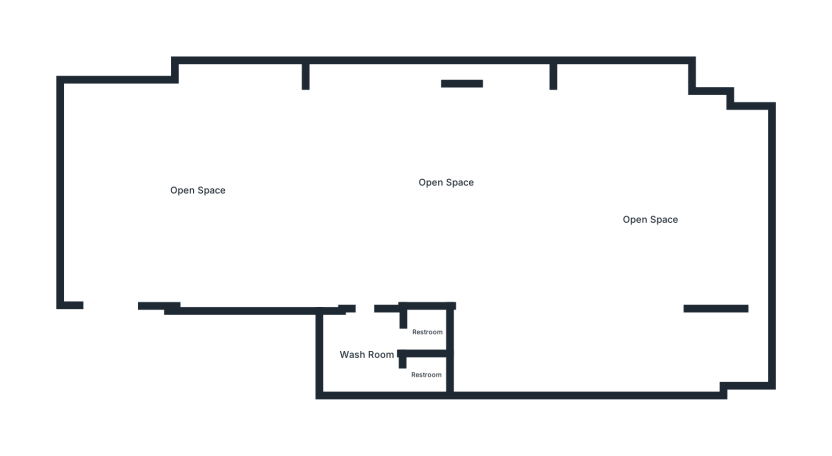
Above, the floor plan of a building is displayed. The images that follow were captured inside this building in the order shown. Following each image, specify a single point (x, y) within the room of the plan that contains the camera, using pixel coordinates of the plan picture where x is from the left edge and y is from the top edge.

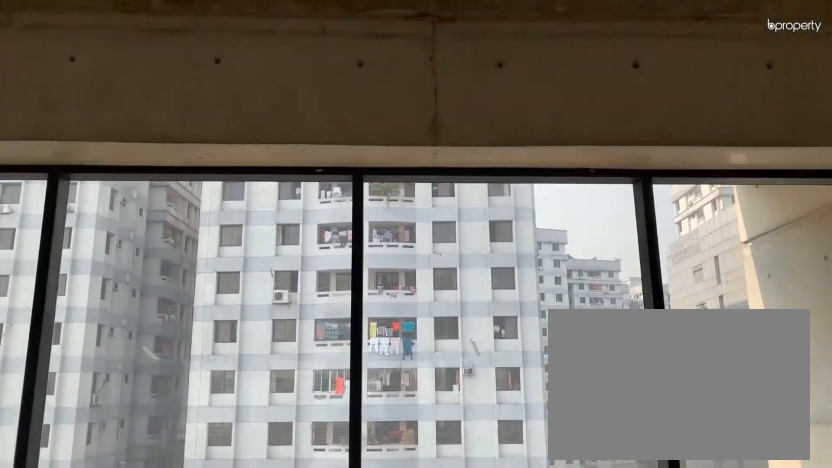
(199, 191)
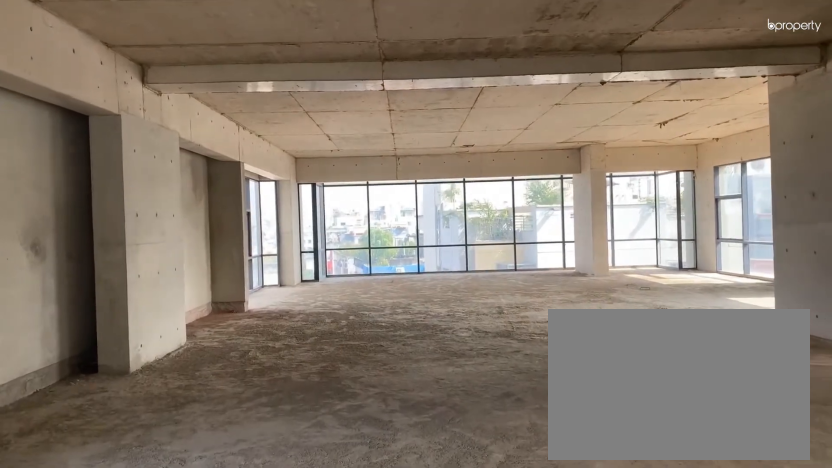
(448, 182)
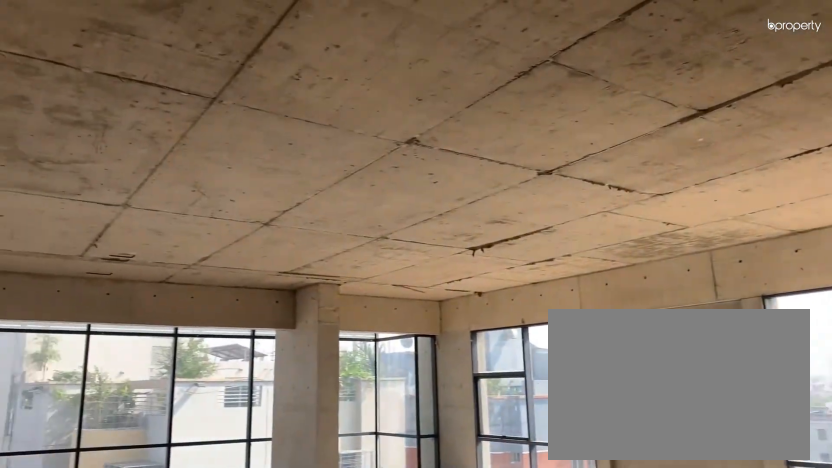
(448, 182)
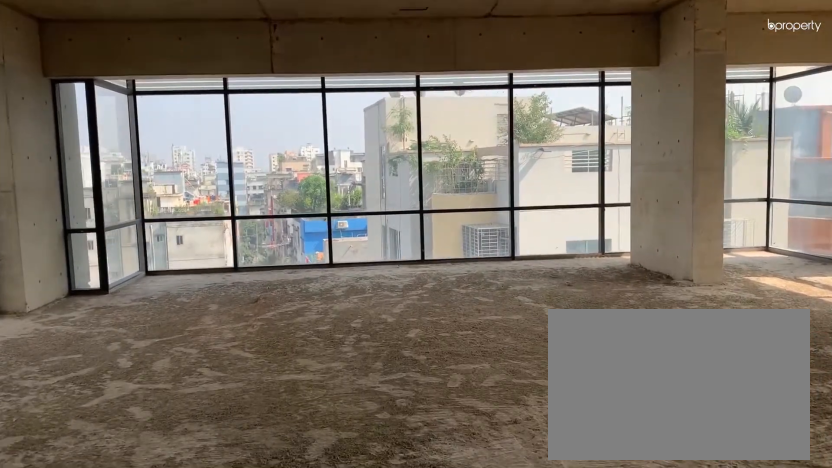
(653, 219)
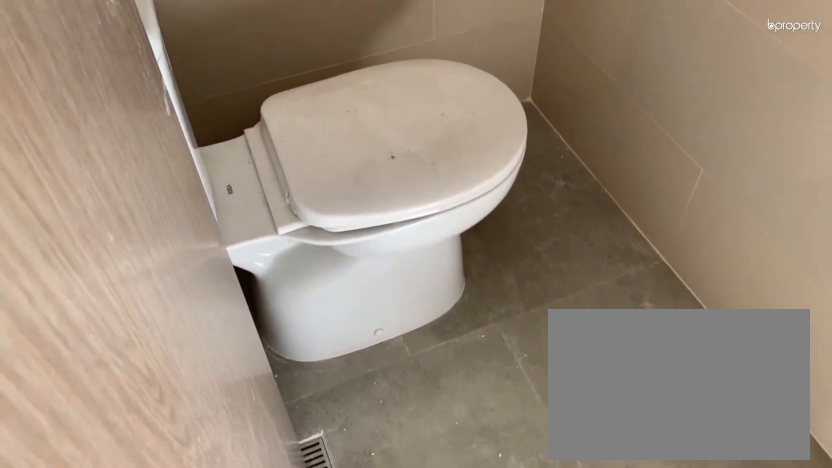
(426, 377)
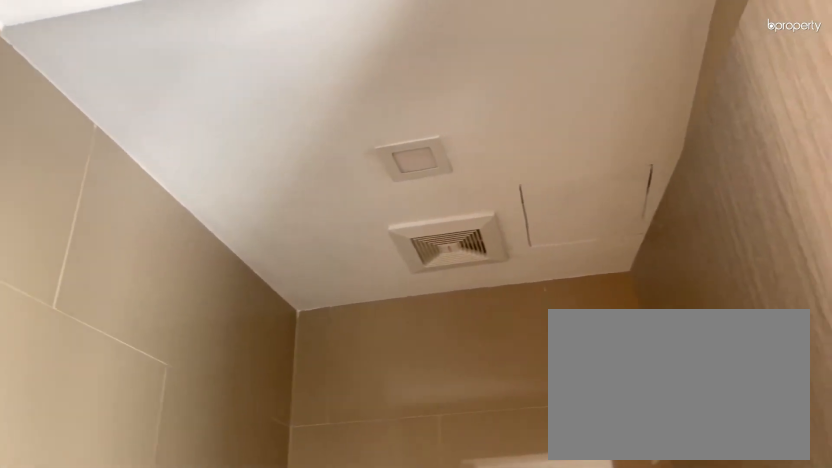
(426, 333)
